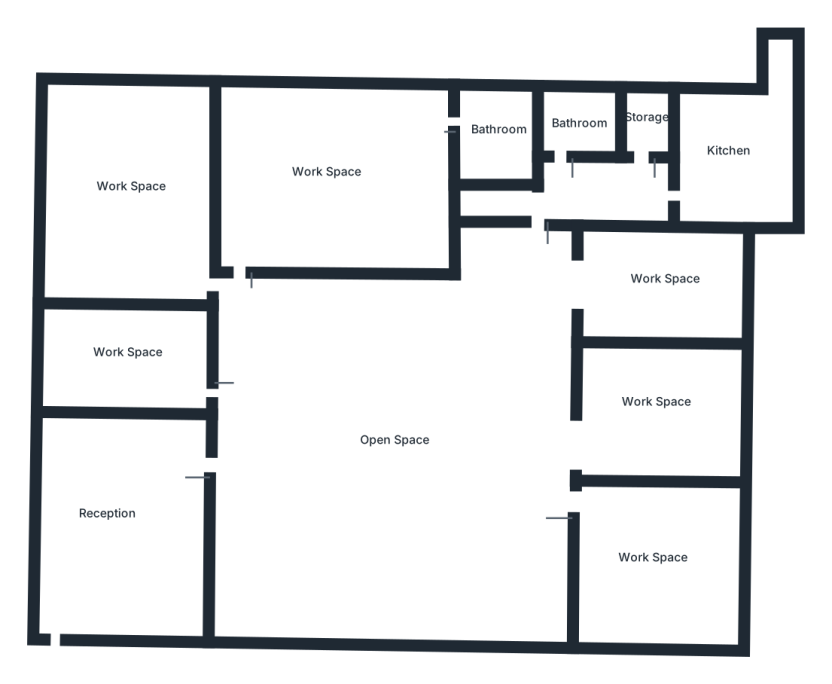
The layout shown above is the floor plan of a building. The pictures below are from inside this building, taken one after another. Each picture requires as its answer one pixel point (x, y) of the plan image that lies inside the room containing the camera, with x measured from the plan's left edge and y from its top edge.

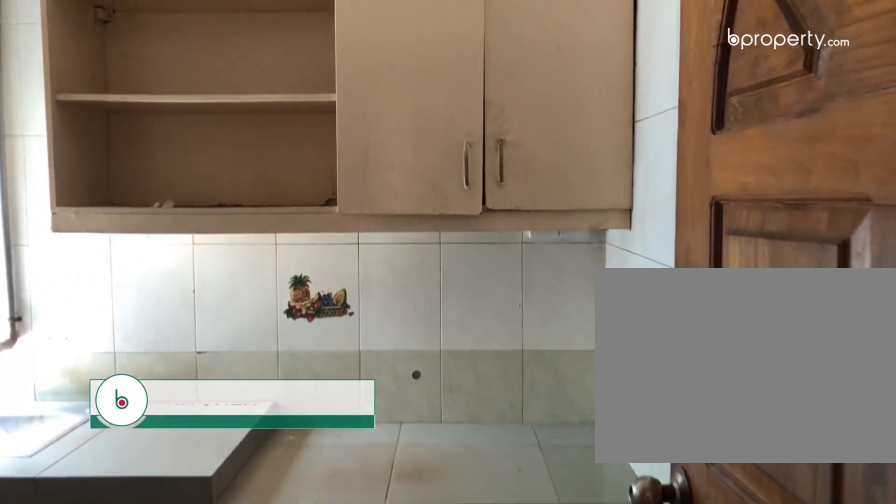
(737, 154)
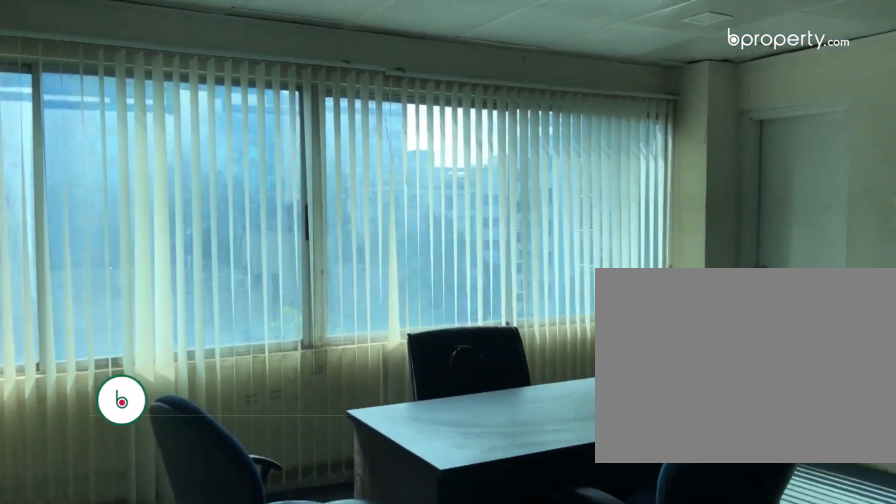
(332, 144)
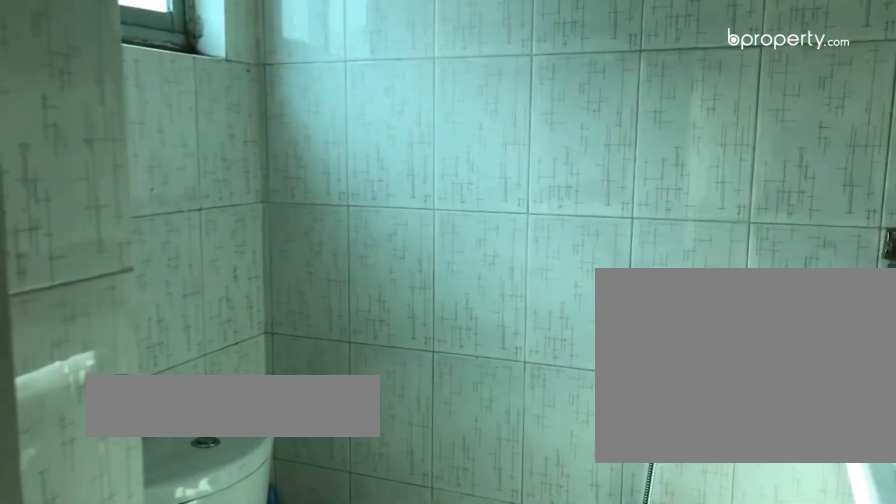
(496, 144)
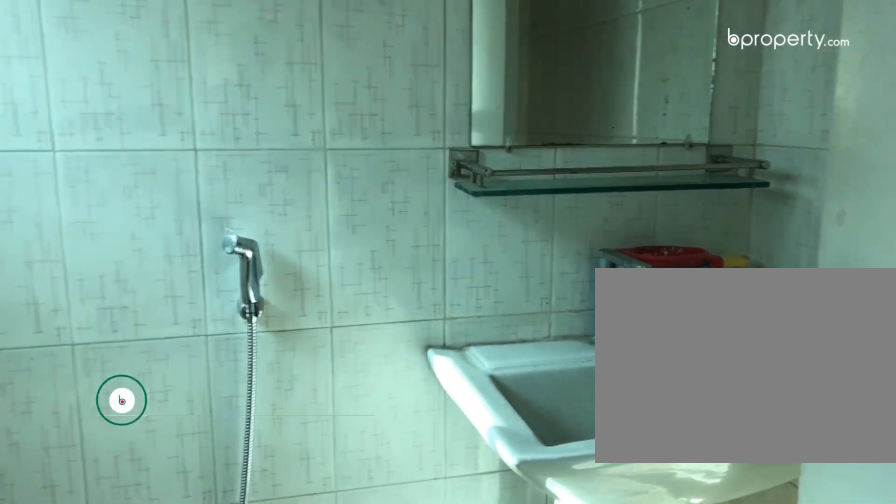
(496, 144)
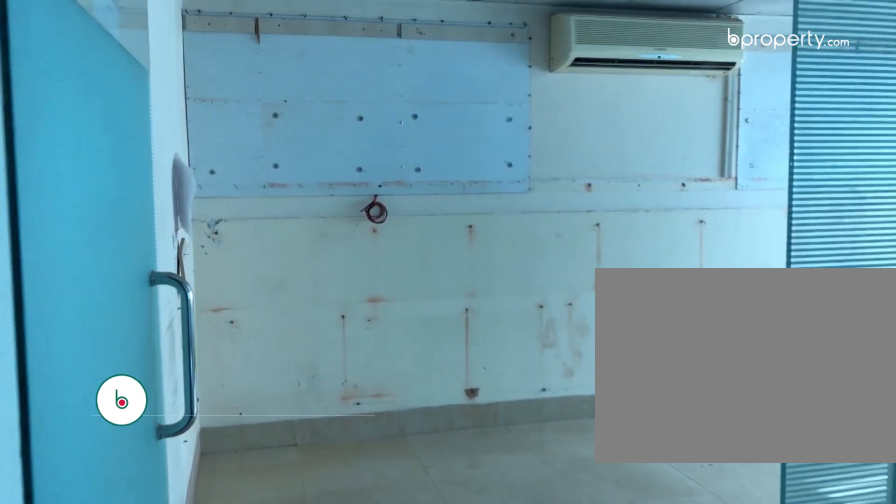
(131, 166)
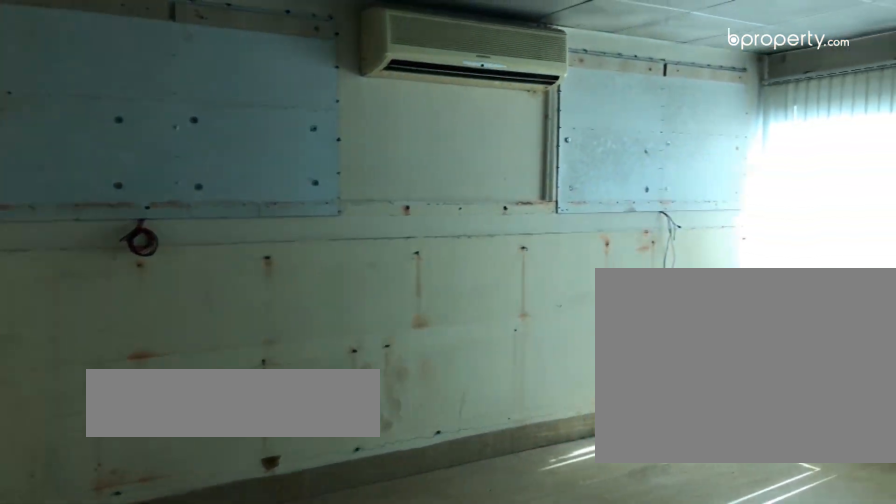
(131, 166)
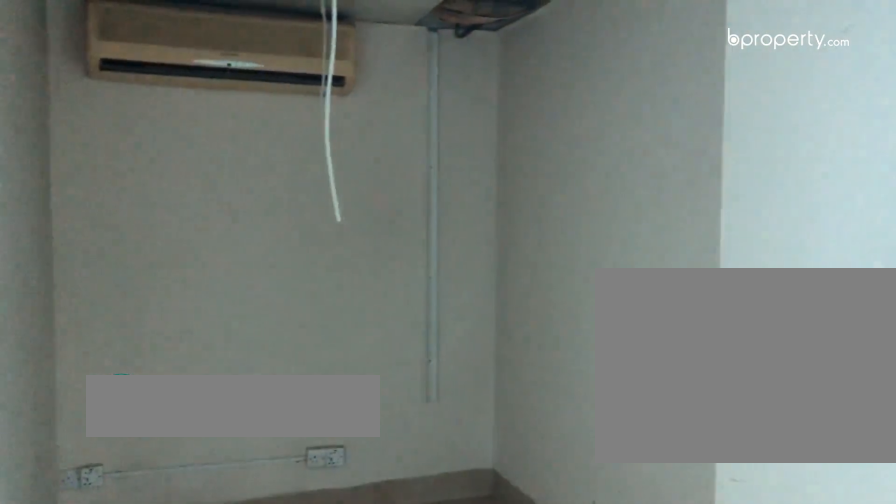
(134, 381)
